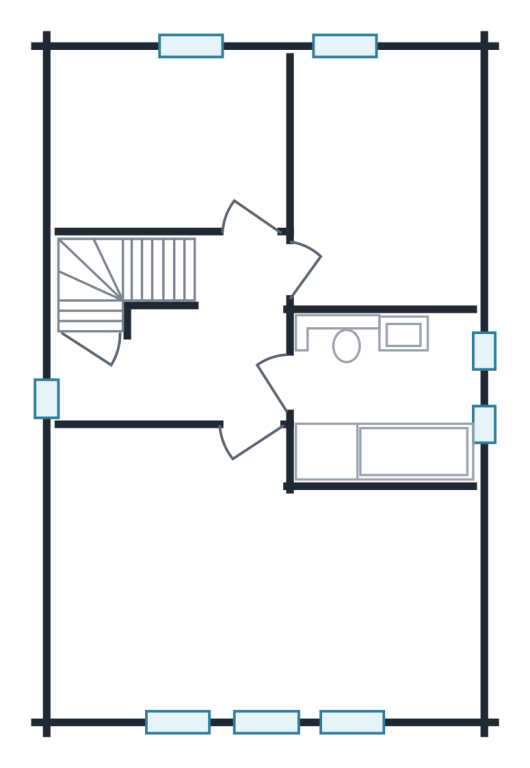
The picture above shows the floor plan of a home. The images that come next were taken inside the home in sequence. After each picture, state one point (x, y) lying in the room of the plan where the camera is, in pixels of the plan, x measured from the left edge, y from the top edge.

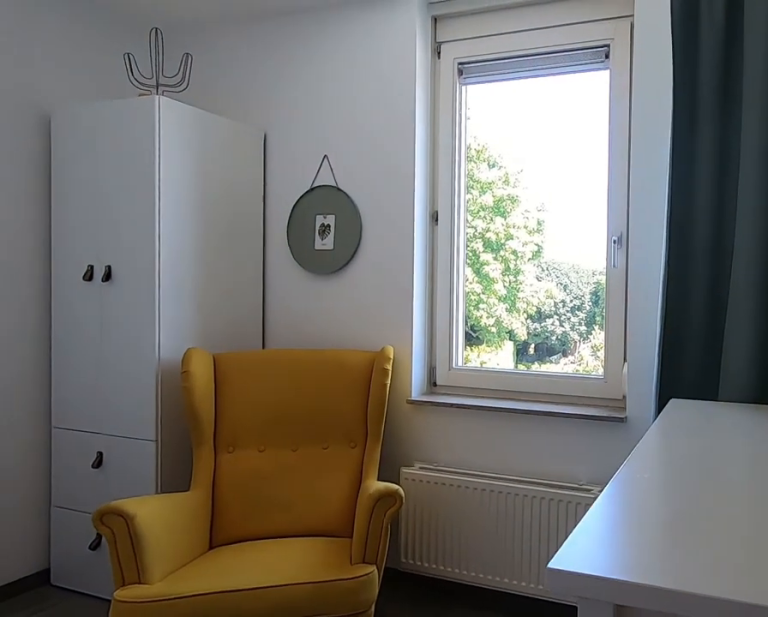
(172, 143)
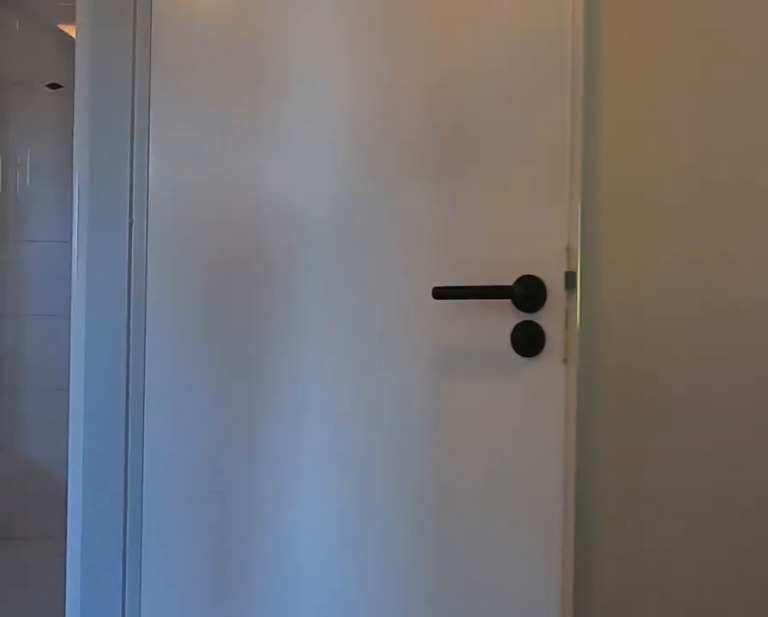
(191, 347)
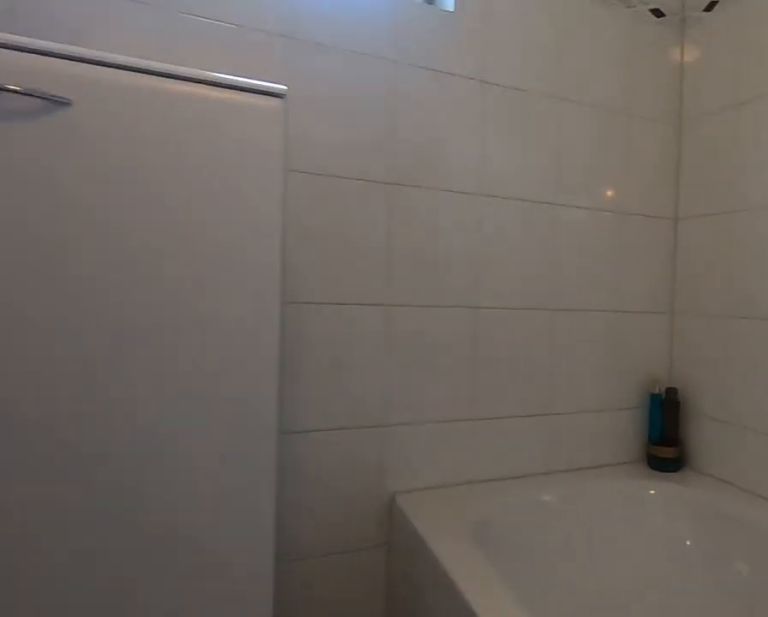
(382, 397)
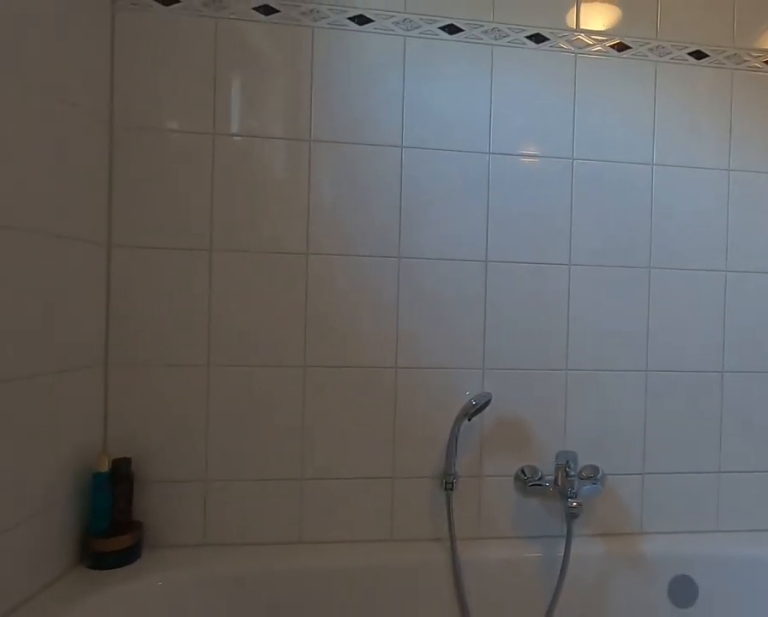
(382, 397)
